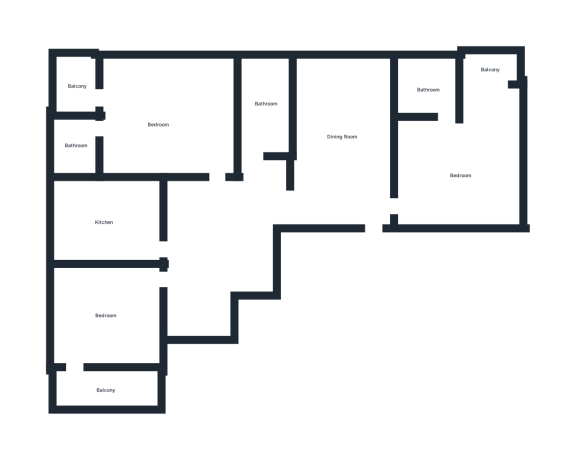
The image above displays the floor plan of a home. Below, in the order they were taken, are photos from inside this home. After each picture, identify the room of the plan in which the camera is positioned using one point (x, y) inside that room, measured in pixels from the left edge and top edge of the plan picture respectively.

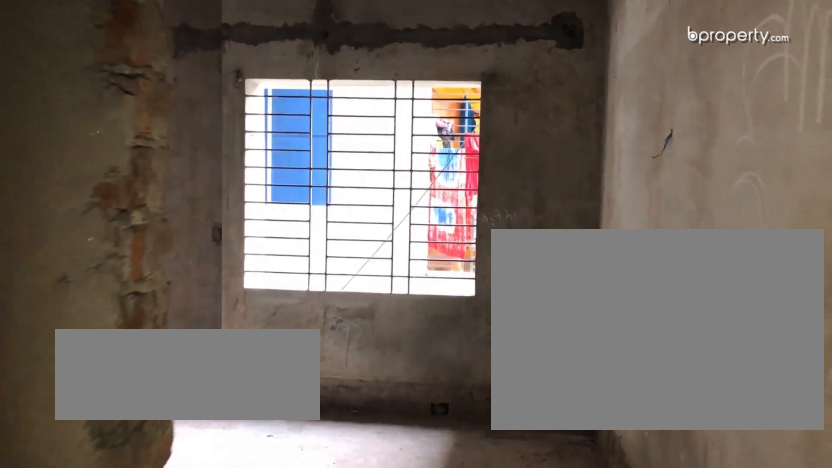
(216, 185)
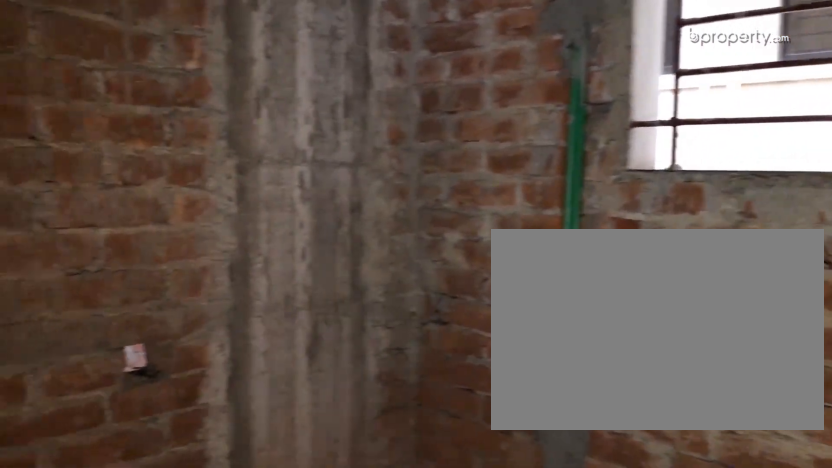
(73, 146)
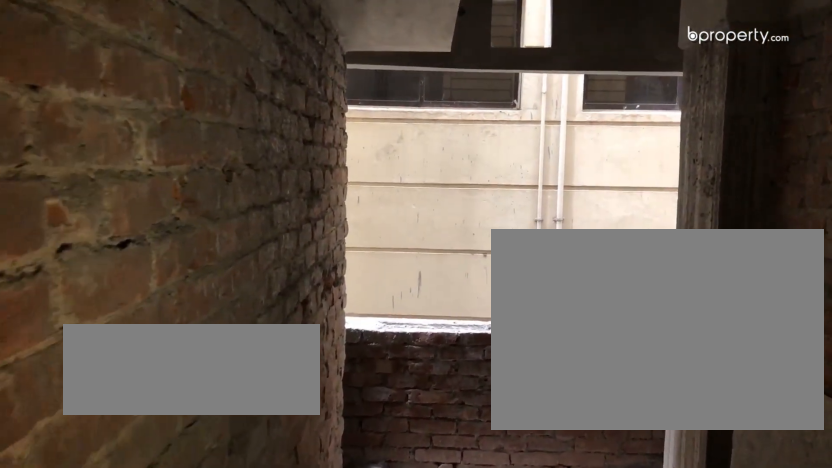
(107, 221)
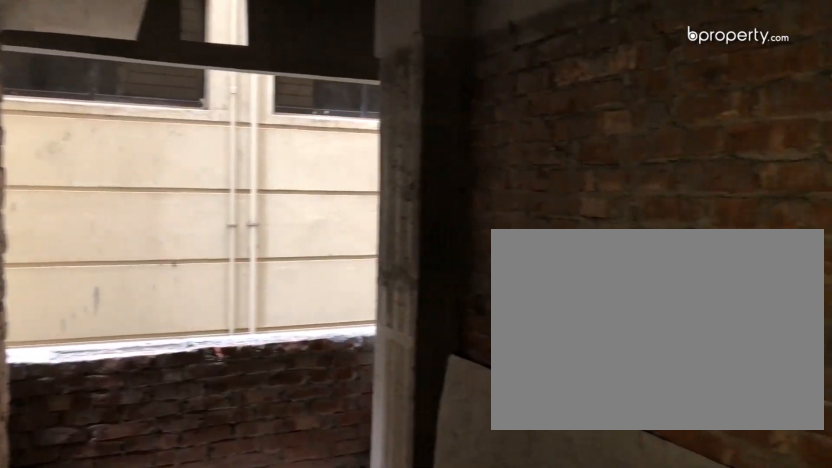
(107, 221)
